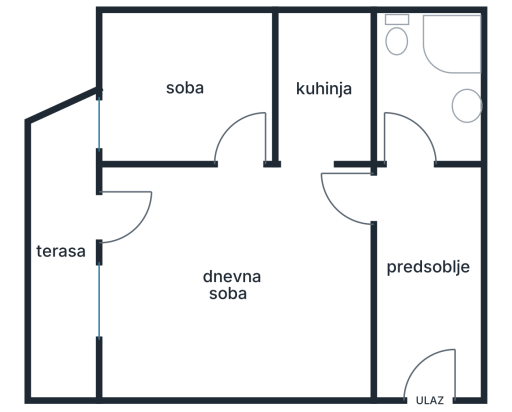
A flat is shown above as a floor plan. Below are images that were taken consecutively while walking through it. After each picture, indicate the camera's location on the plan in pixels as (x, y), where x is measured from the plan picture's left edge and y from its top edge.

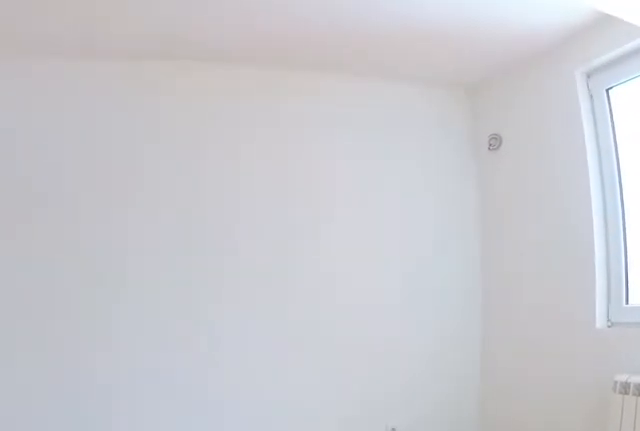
(317, 165)
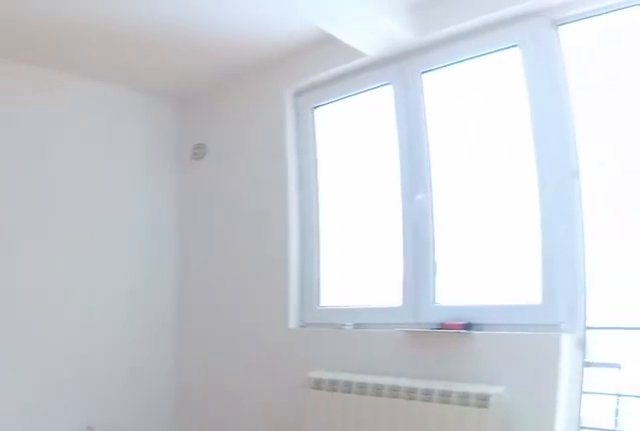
(313, 195)
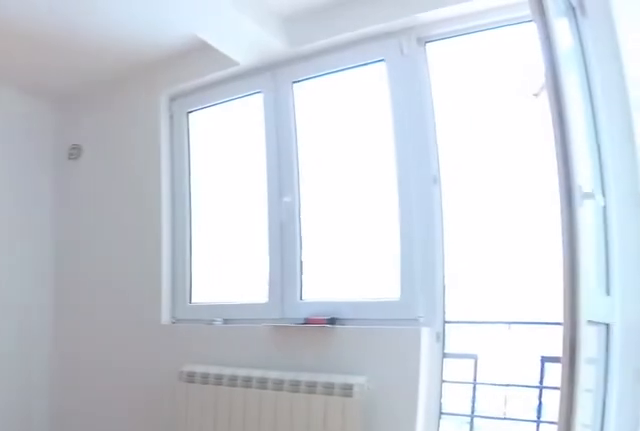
(309, 195)
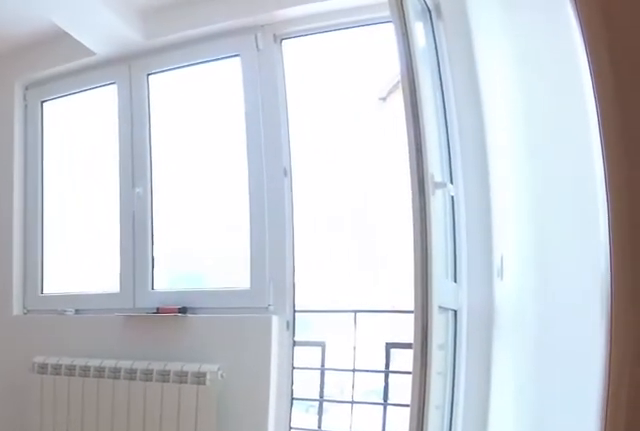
(297, 193)
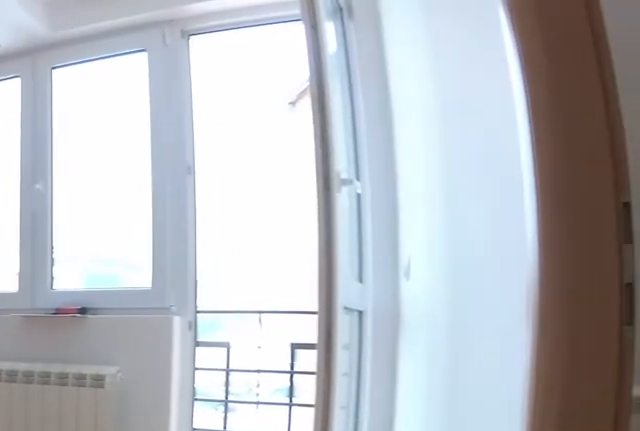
(292, 193)
